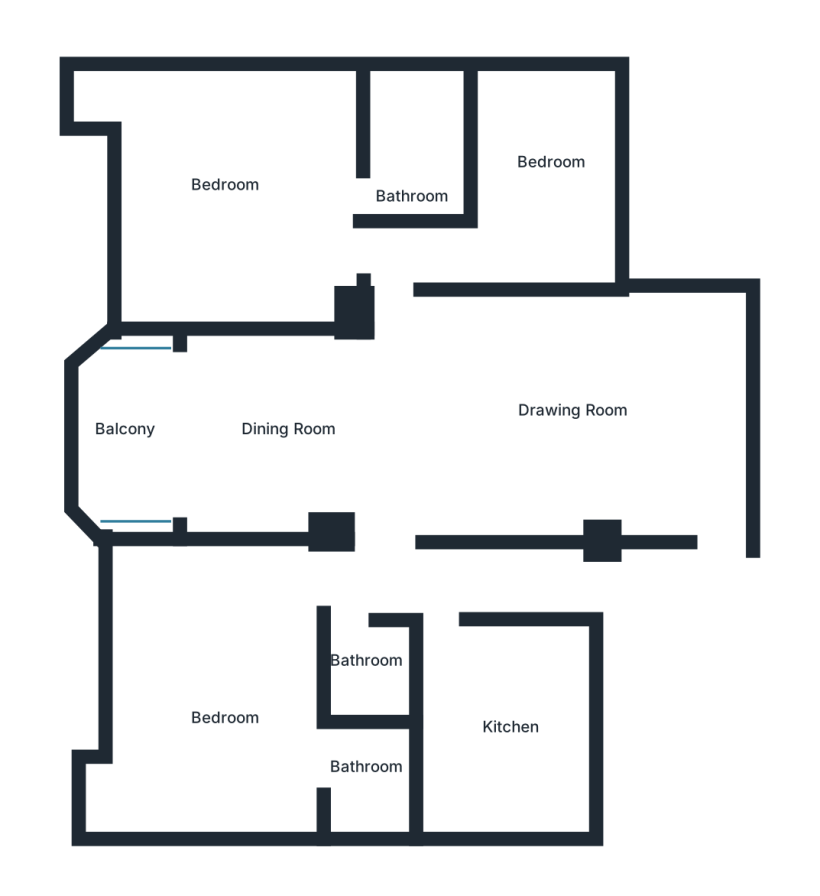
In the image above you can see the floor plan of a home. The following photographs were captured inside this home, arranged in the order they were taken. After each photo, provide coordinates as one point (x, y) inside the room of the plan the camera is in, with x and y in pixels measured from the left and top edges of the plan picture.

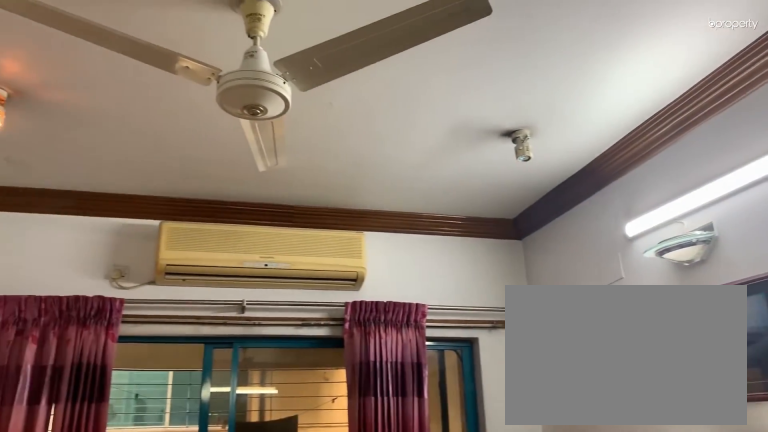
(238, 434)
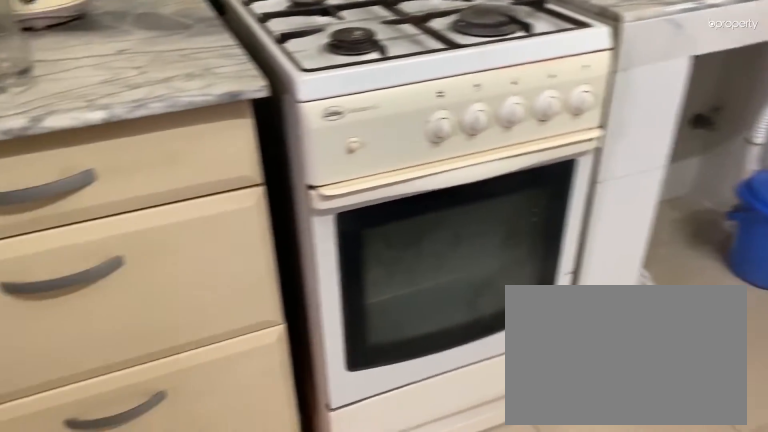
(504, 724)
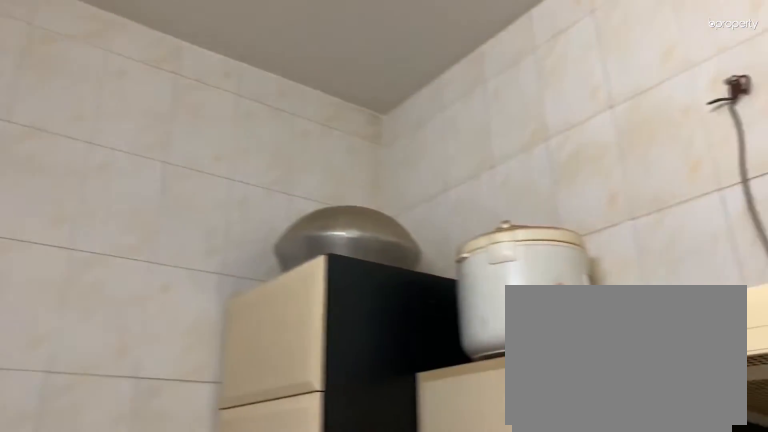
(504, 724)
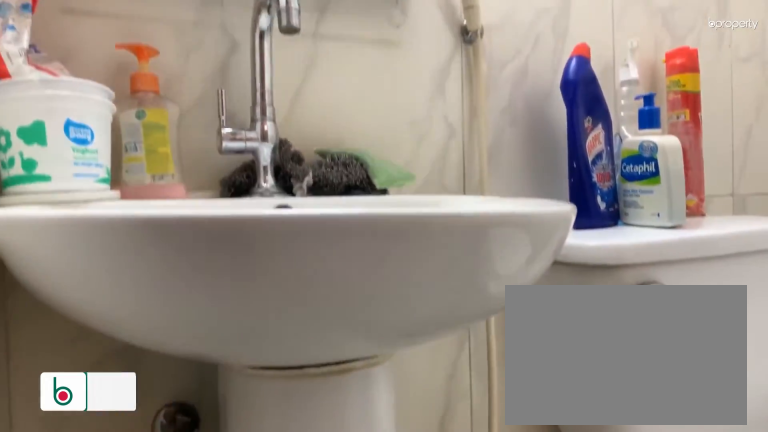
(369, 670)
